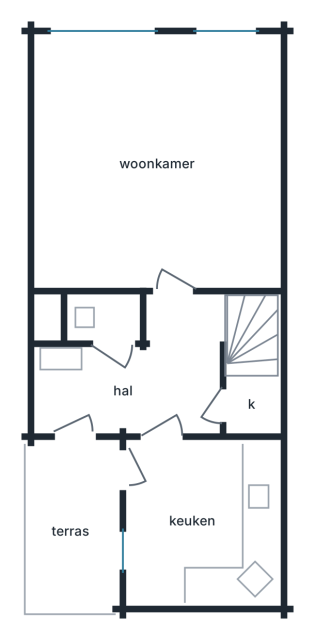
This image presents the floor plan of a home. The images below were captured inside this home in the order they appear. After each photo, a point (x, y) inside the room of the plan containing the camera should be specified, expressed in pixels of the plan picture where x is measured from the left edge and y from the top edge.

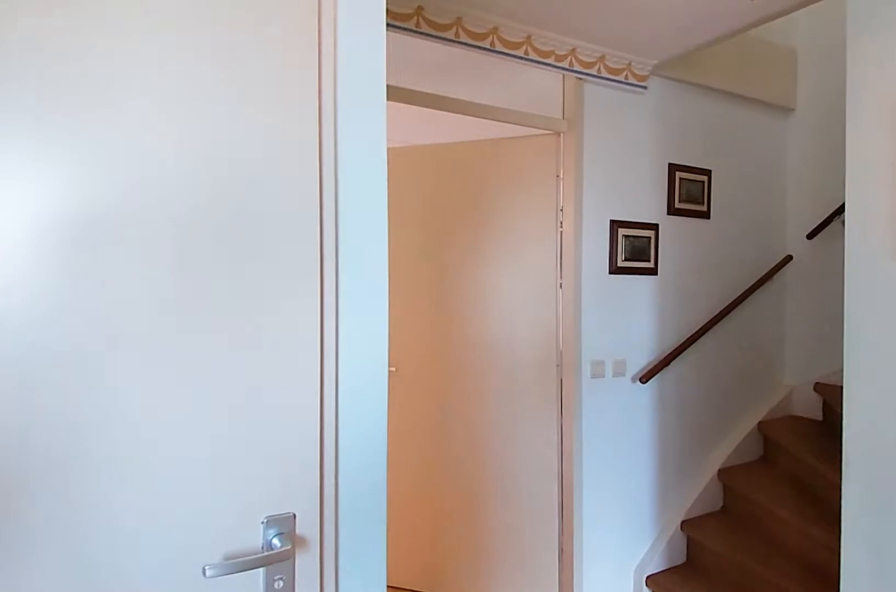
(146, 375)
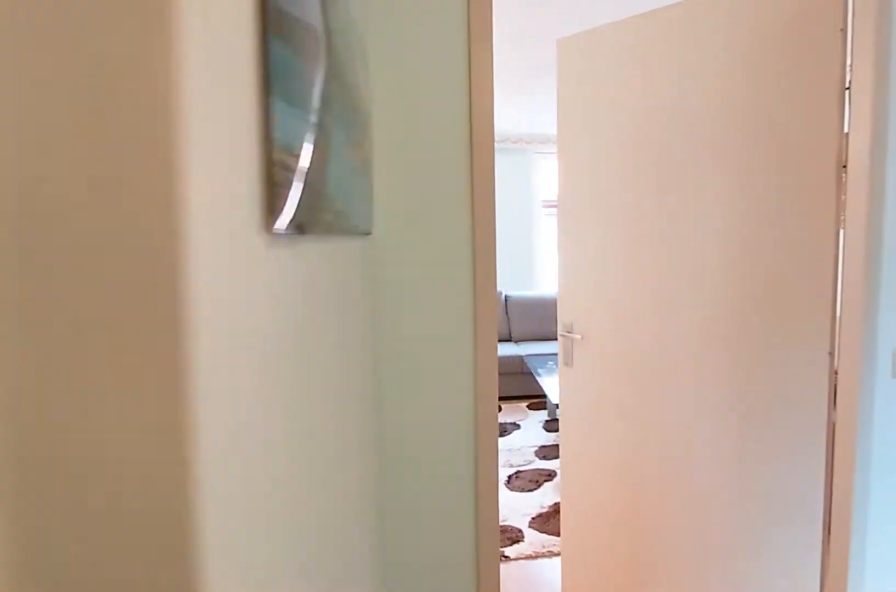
(146, 375)
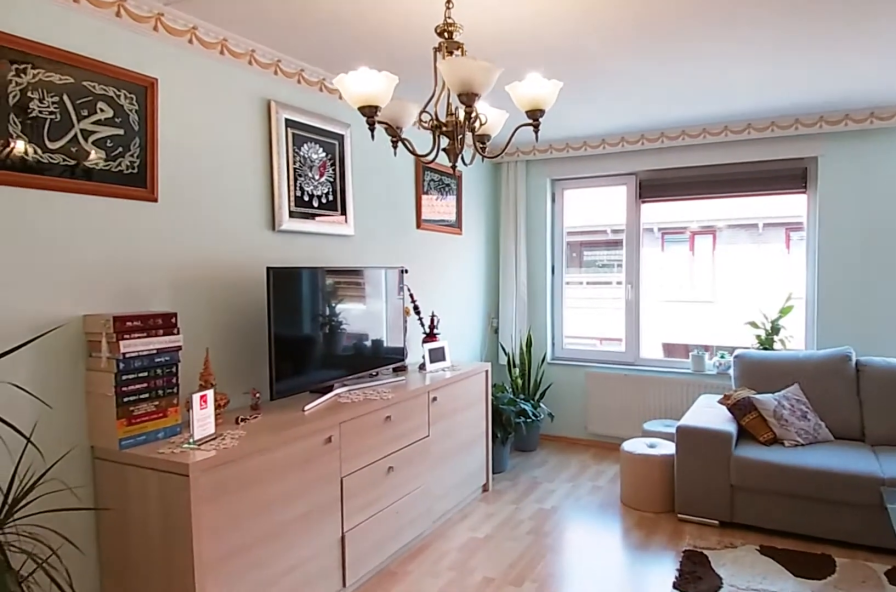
(157, 162)
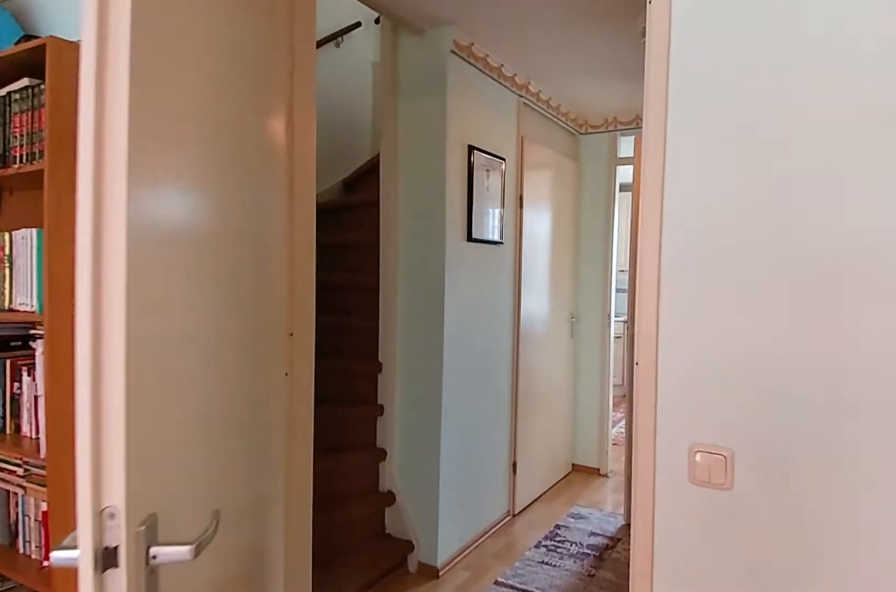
(157, 162)
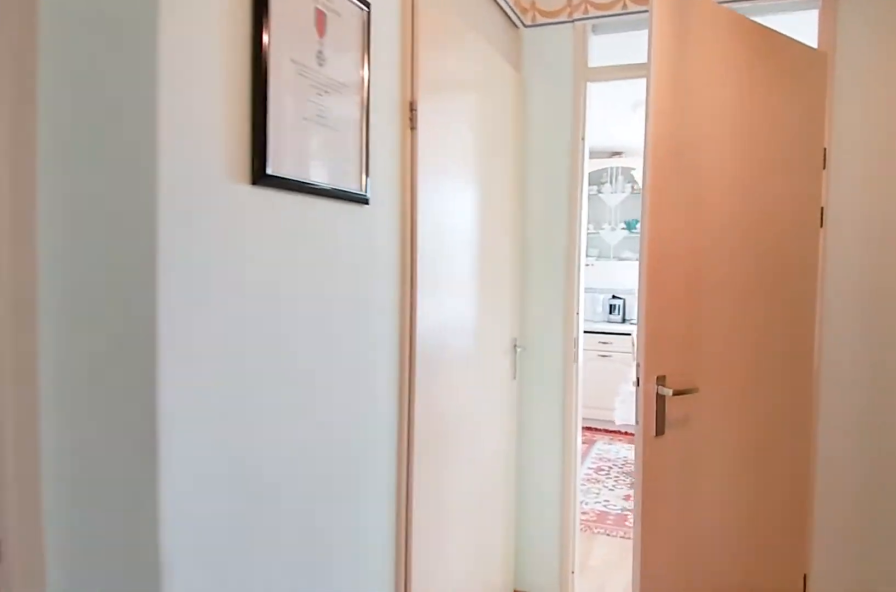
(146, 375)
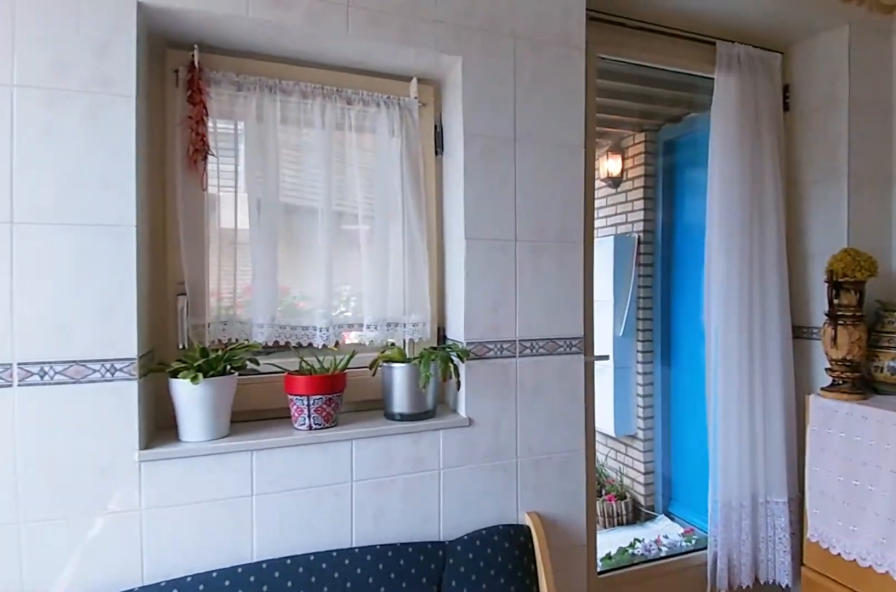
(202, 522)
